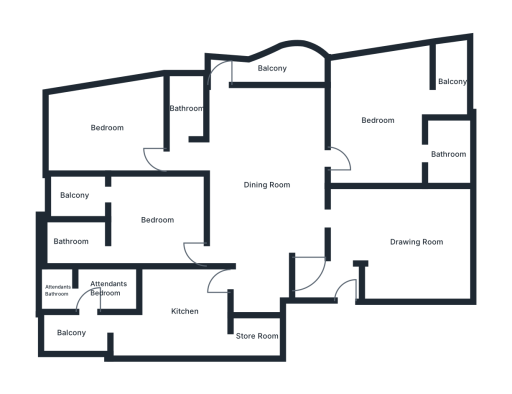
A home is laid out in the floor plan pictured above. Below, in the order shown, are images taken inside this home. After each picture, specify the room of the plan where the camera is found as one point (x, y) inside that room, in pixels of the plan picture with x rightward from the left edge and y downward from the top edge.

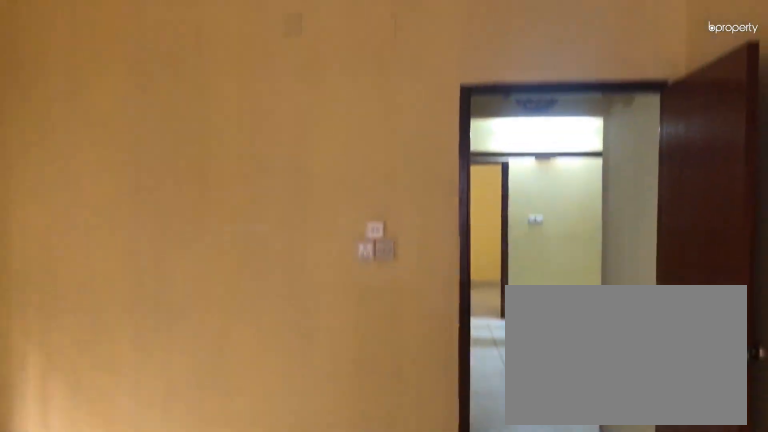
(106, 127)
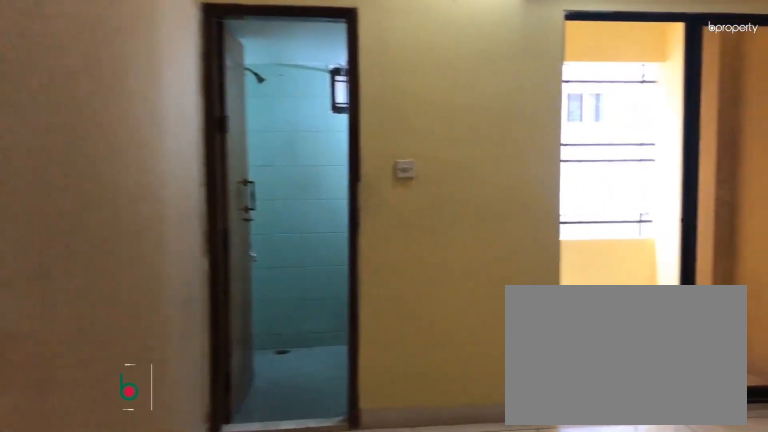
(158, 220)
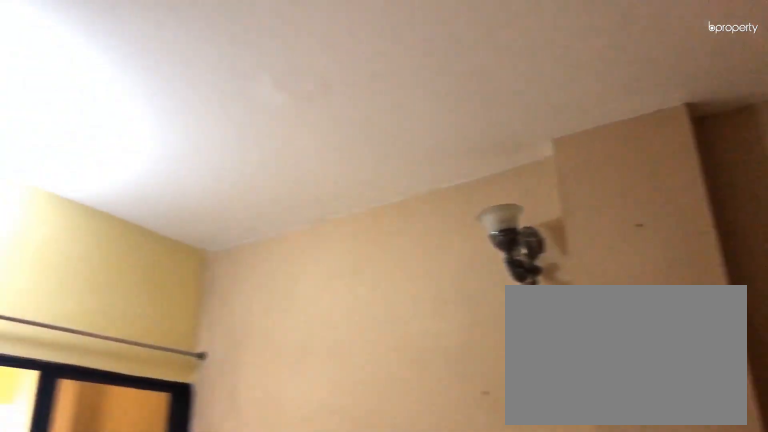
(158, 220)
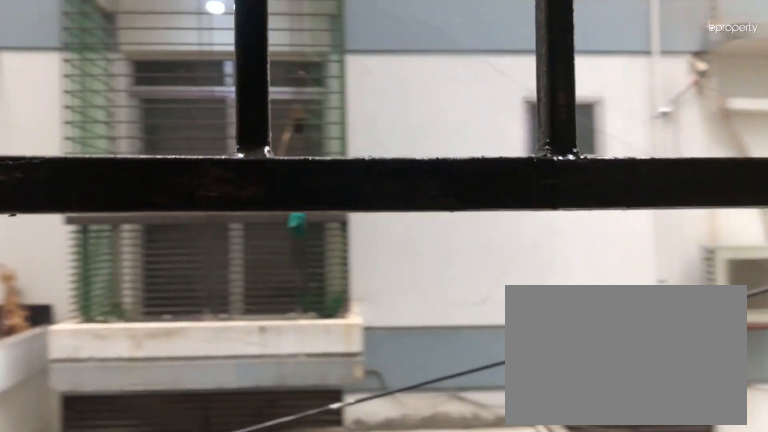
(75, 195)
